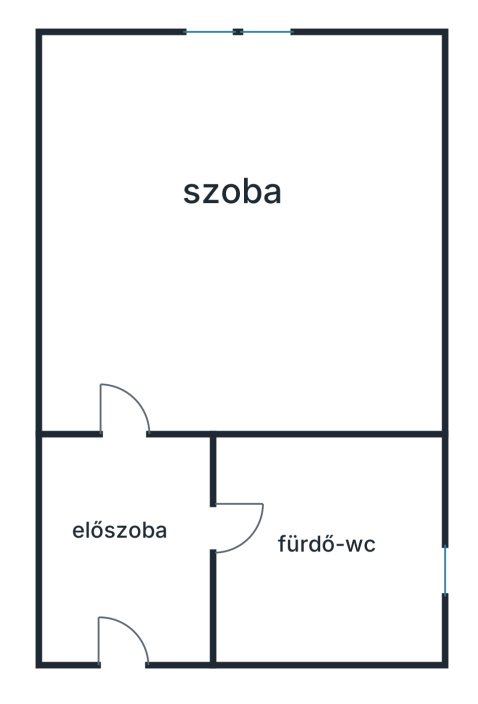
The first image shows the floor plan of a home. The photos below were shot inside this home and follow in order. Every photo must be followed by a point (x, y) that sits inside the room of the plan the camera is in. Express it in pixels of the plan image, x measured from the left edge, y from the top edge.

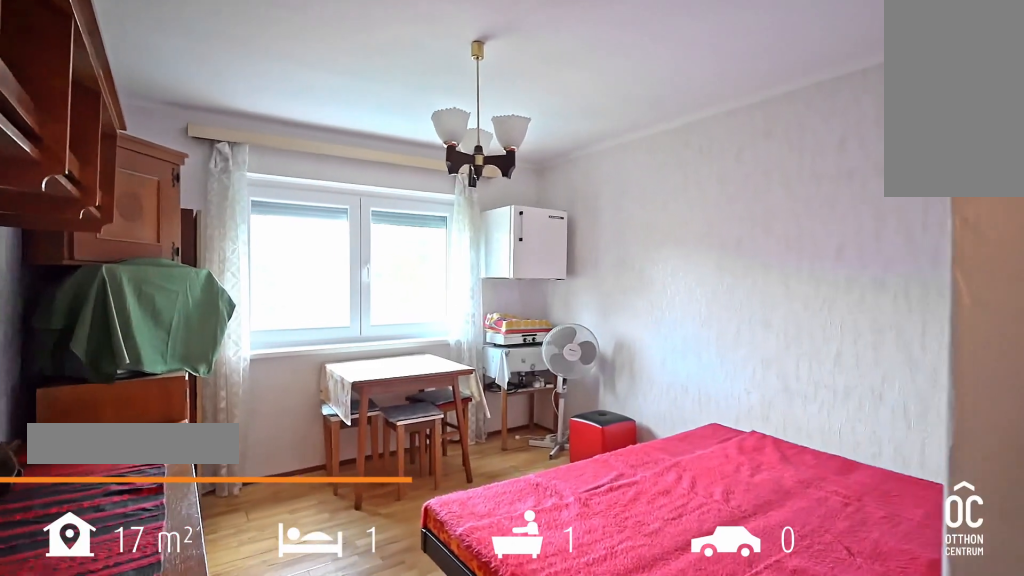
(240, 215)
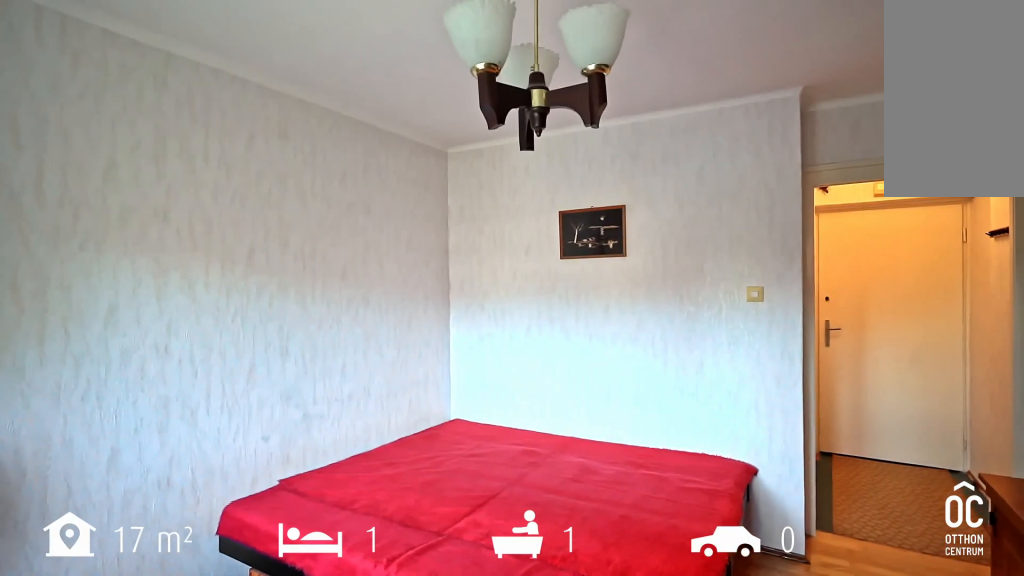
(239, 215)
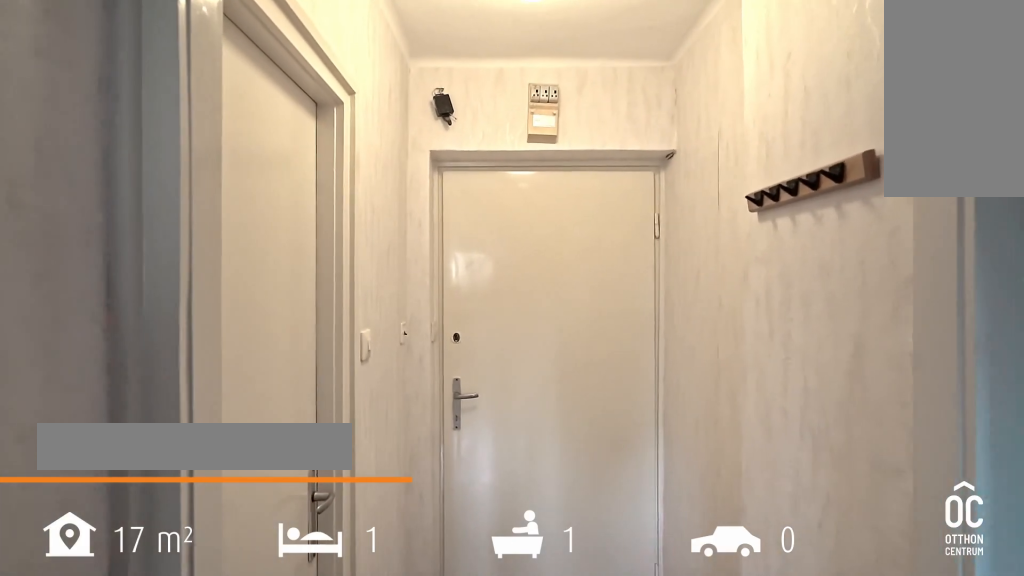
(165, 529)
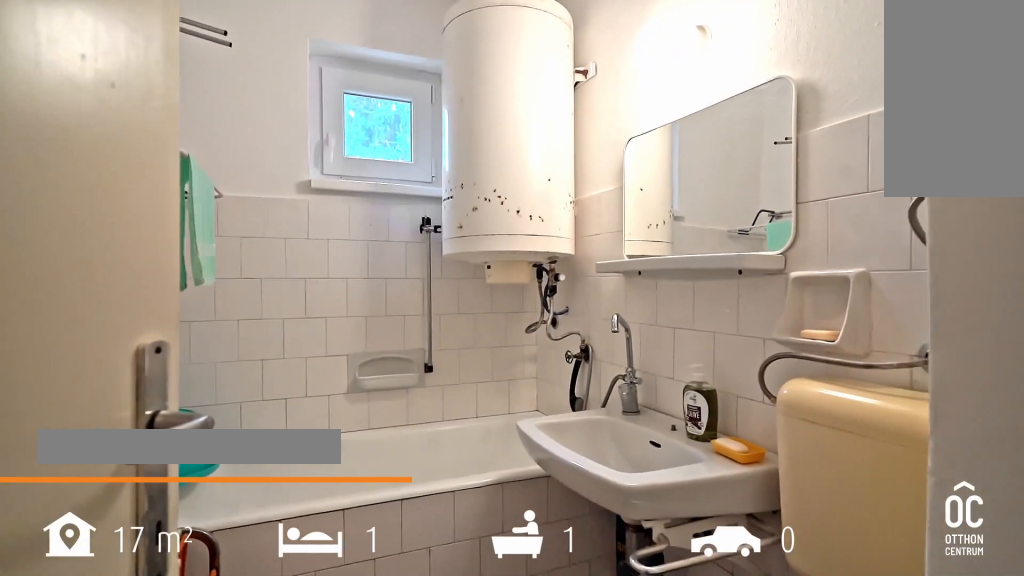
(326, 553)
